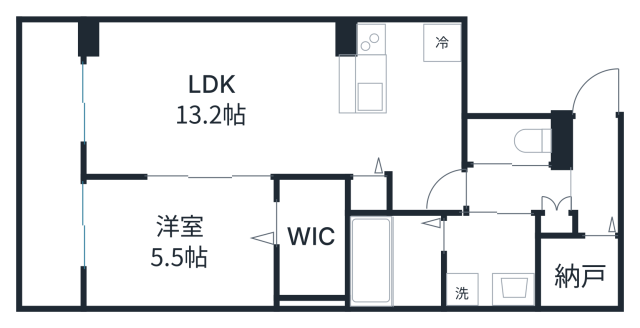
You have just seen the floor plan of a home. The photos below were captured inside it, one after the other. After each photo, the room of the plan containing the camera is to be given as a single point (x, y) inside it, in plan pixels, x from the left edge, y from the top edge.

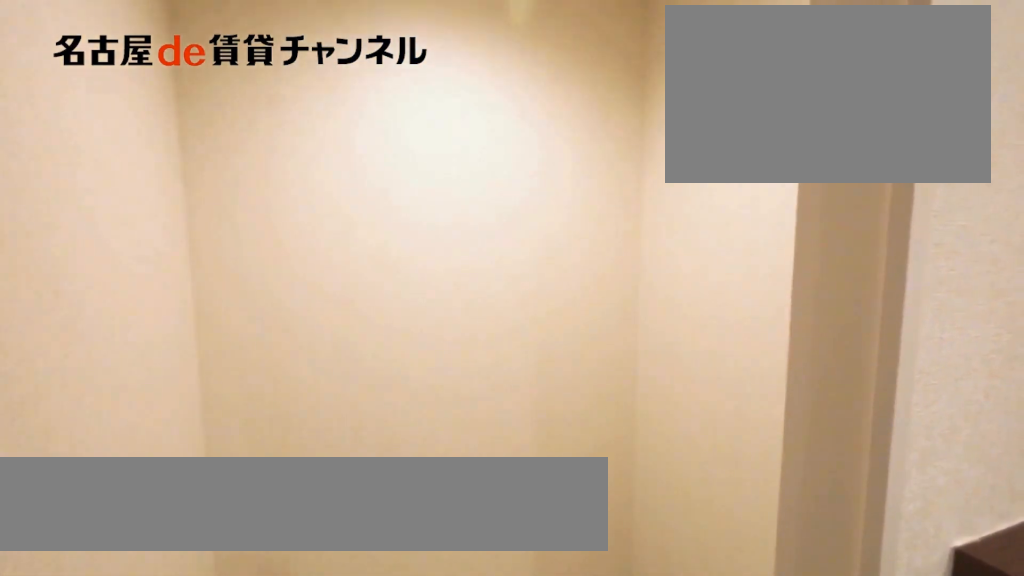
(577, 270)
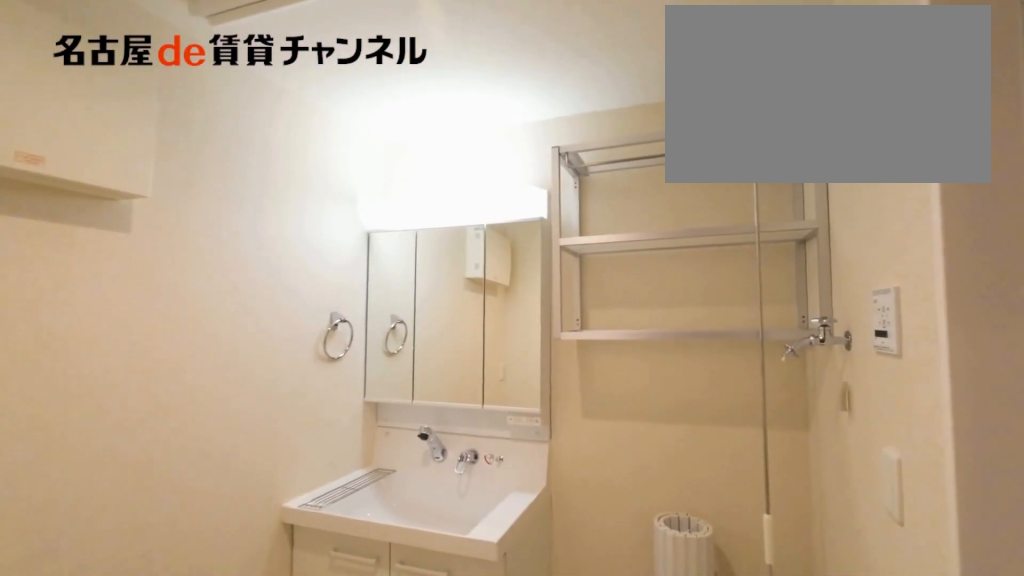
(489, 259)
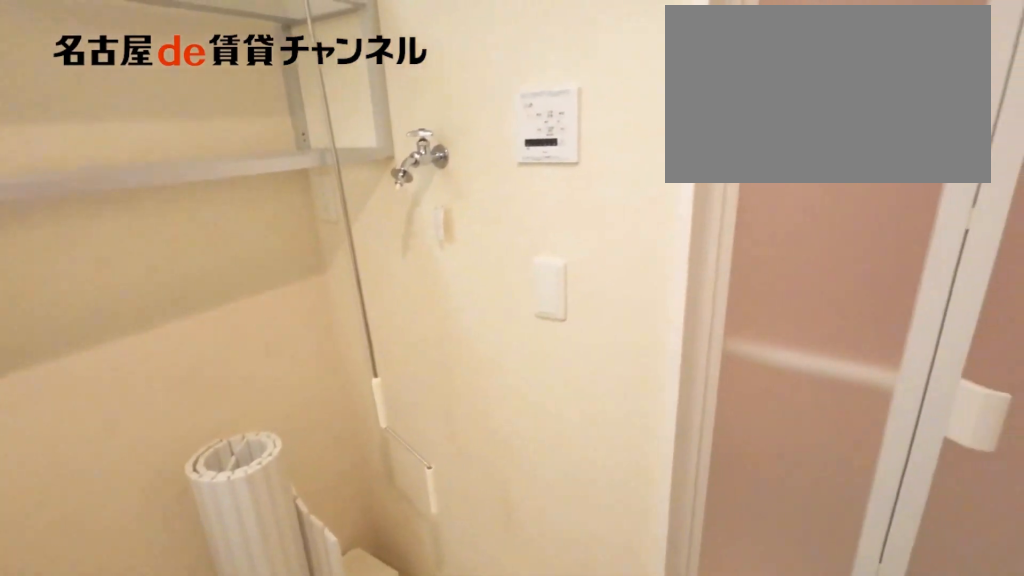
(489, 259)
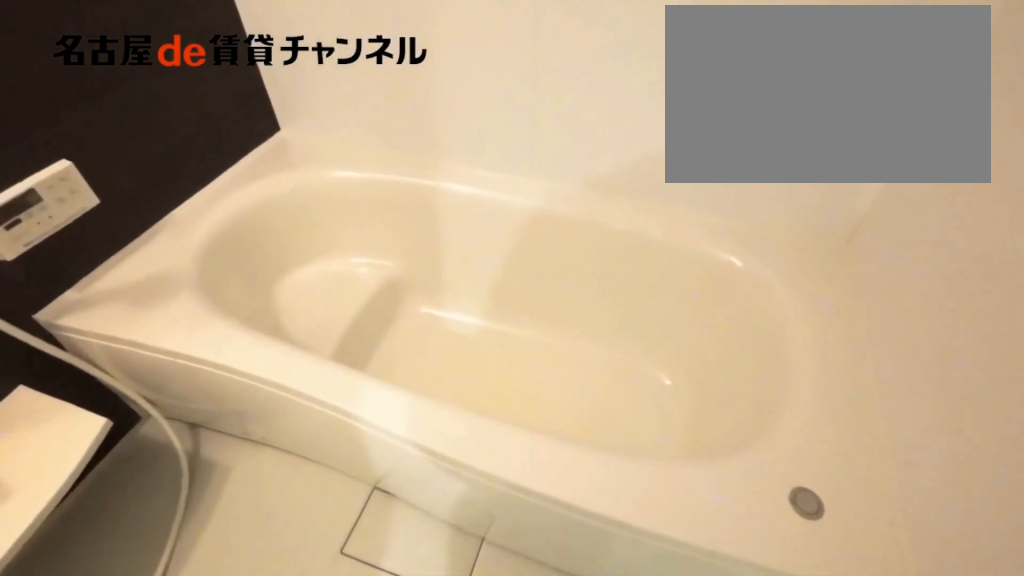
(394, 260)
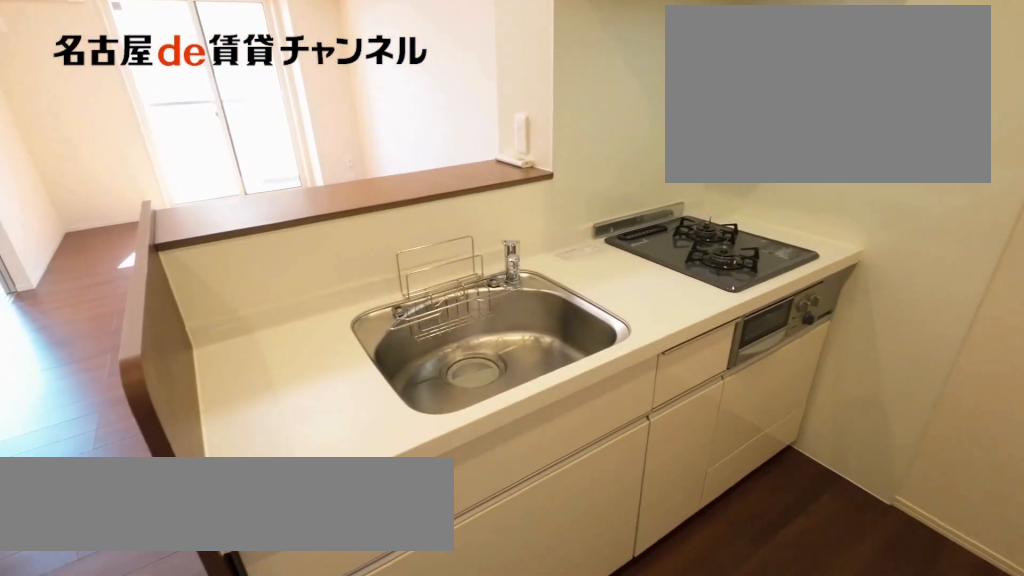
(365, 74)
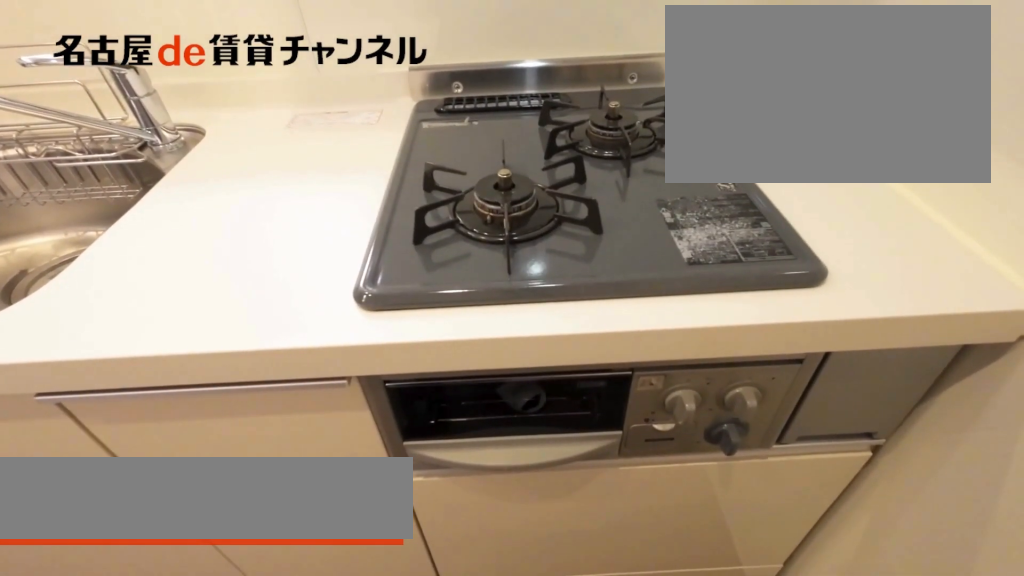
(365, 74)
